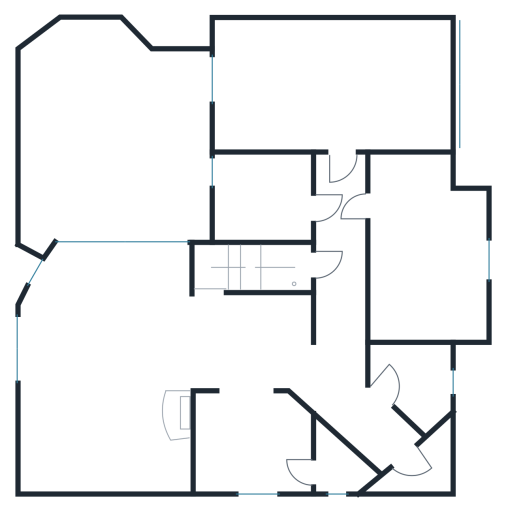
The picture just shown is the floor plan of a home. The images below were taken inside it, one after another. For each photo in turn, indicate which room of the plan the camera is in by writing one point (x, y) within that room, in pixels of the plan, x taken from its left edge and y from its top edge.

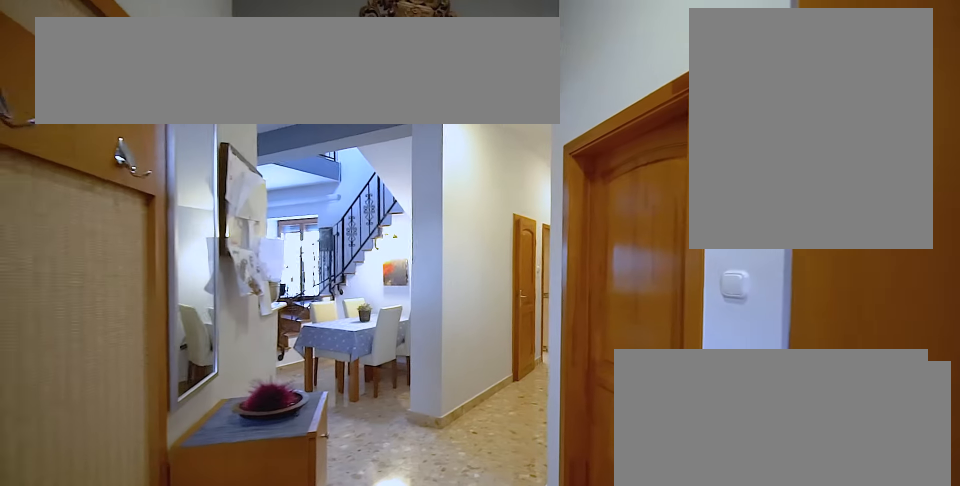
(365, 421)
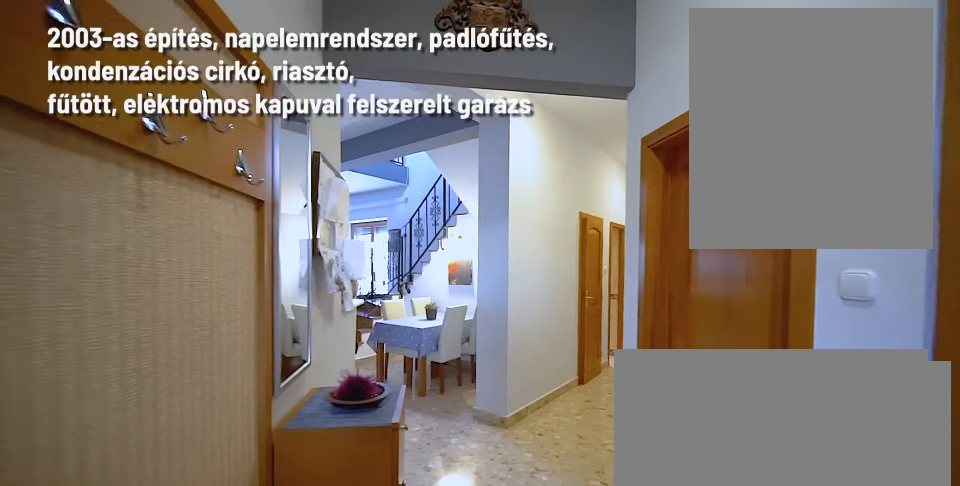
(365, 422)
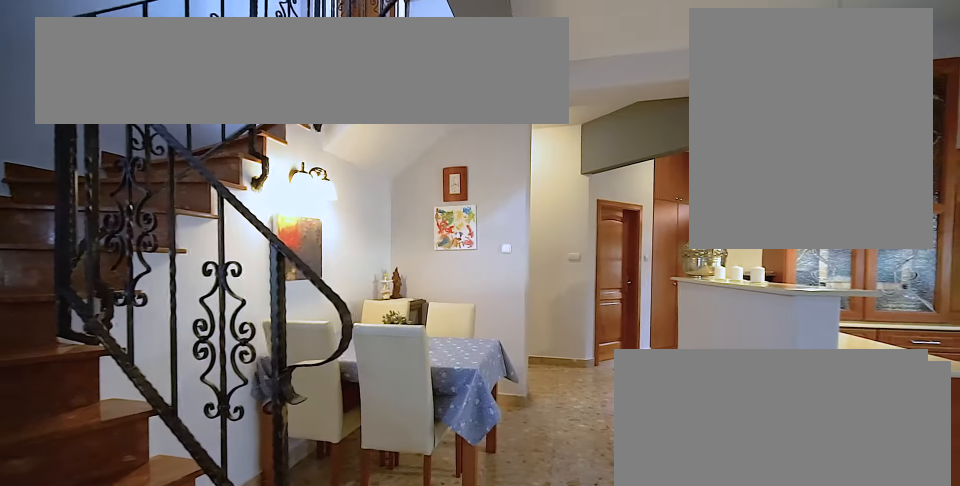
(251, 346)
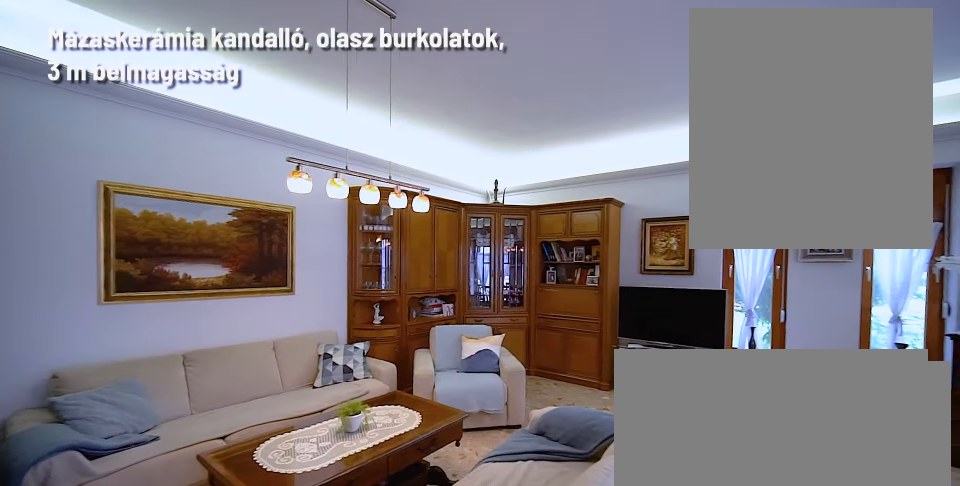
(106, 375)
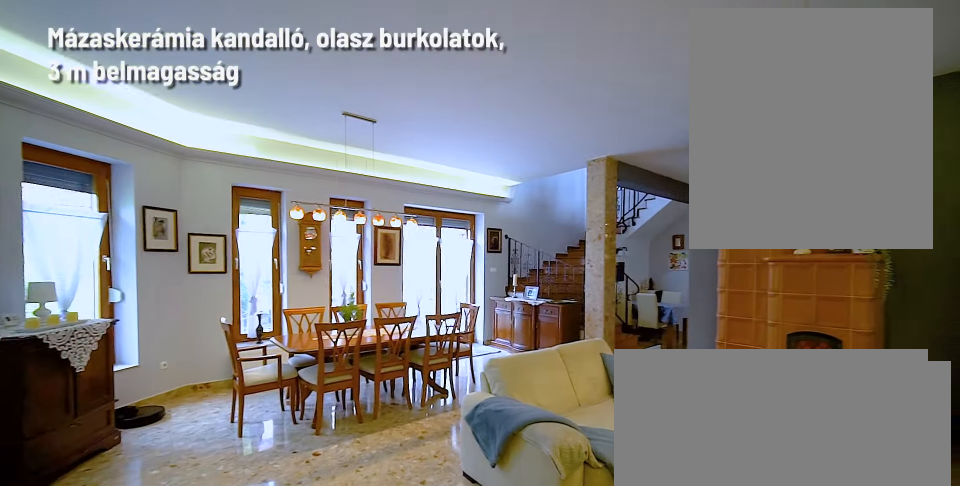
(105, 374)
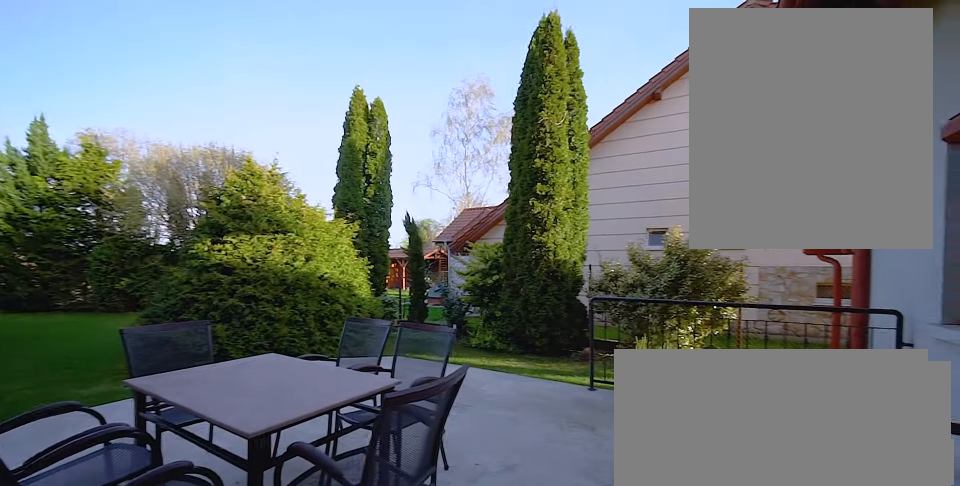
(118, 145)
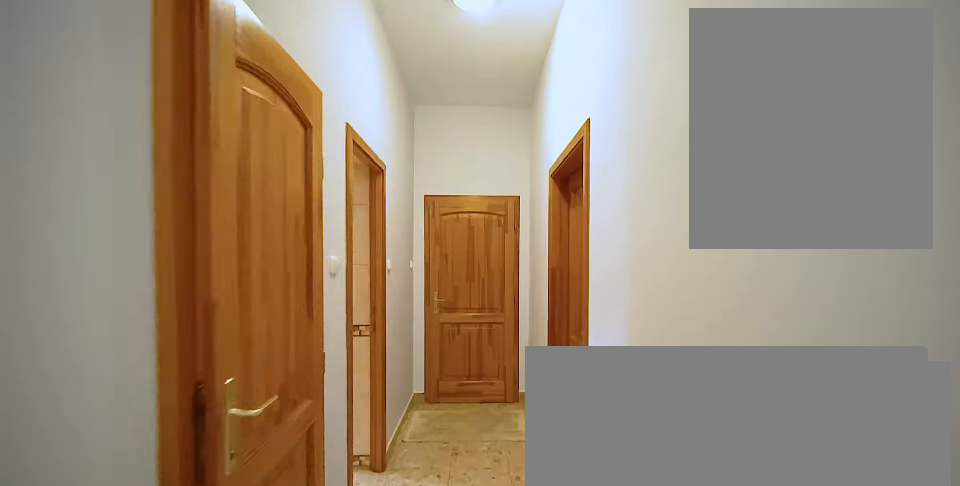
(341, 265)
